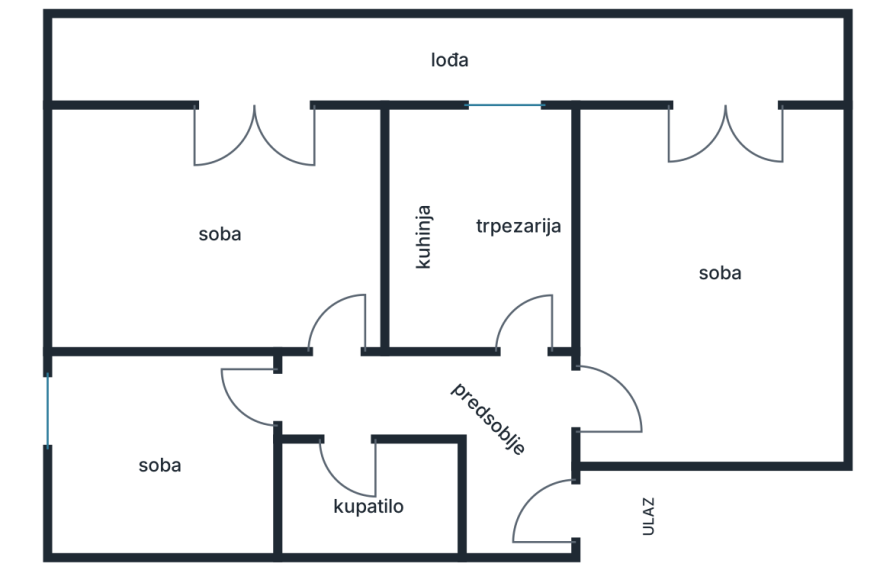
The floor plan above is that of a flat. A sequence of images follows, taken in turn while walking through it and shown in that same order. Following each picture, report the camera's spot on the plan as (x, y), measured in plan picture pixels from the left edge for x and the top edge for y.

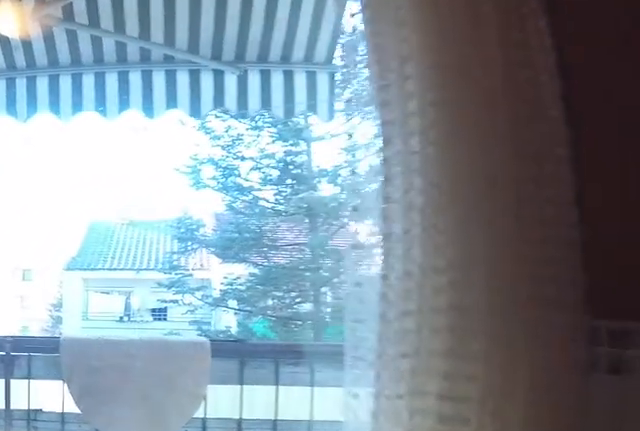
(187, 237)
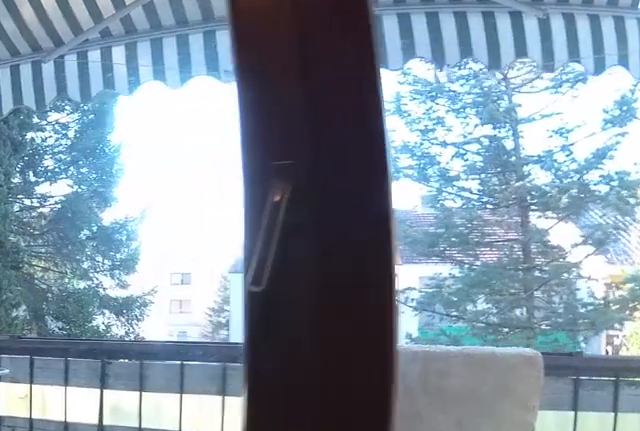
(144, 195)
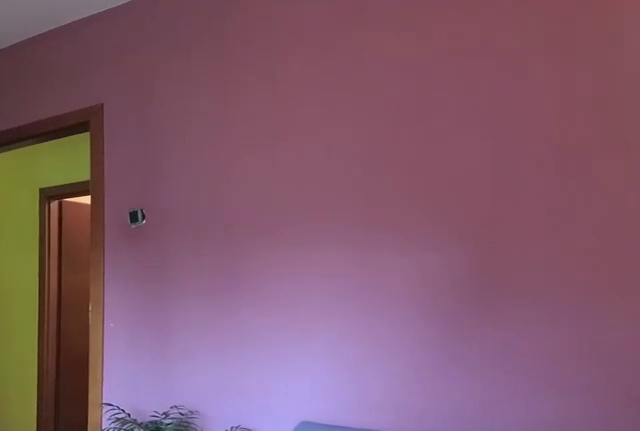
(175, 188)
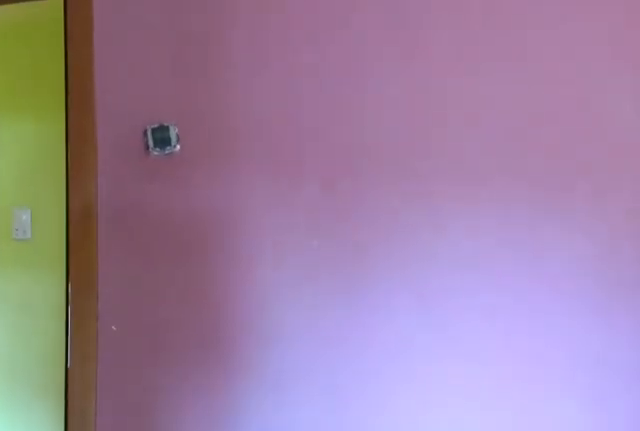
(262, 244)
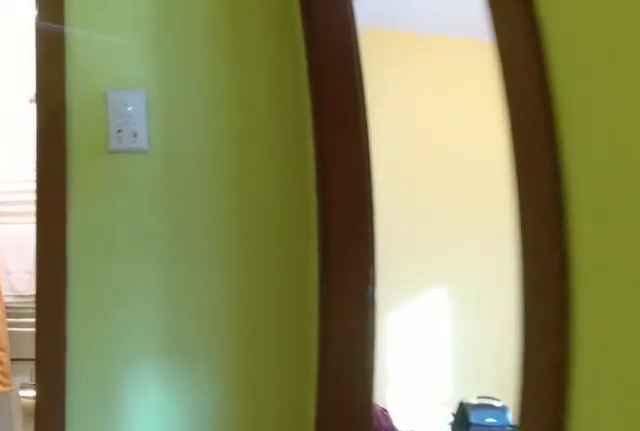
(344, 306)
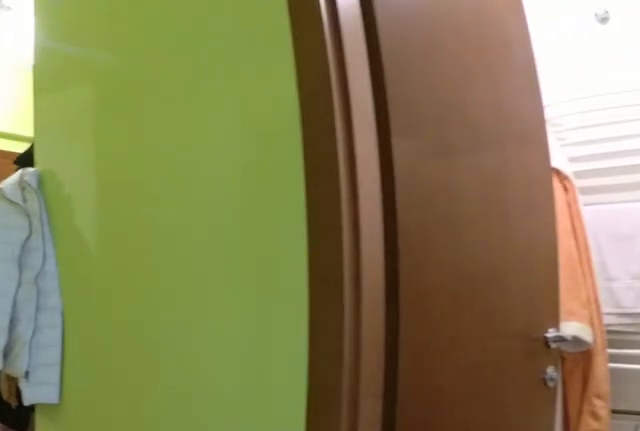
(315, 388)
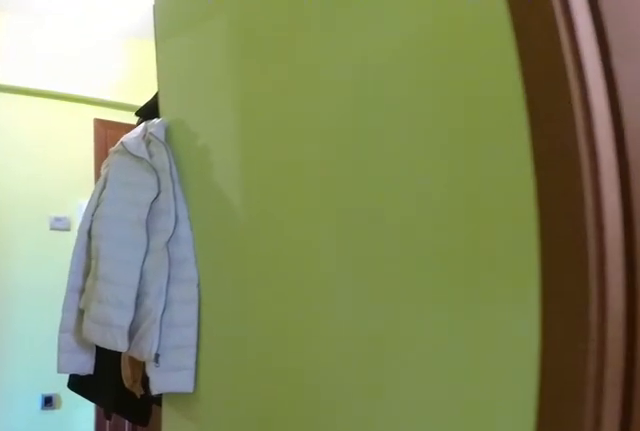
(356, 397)
